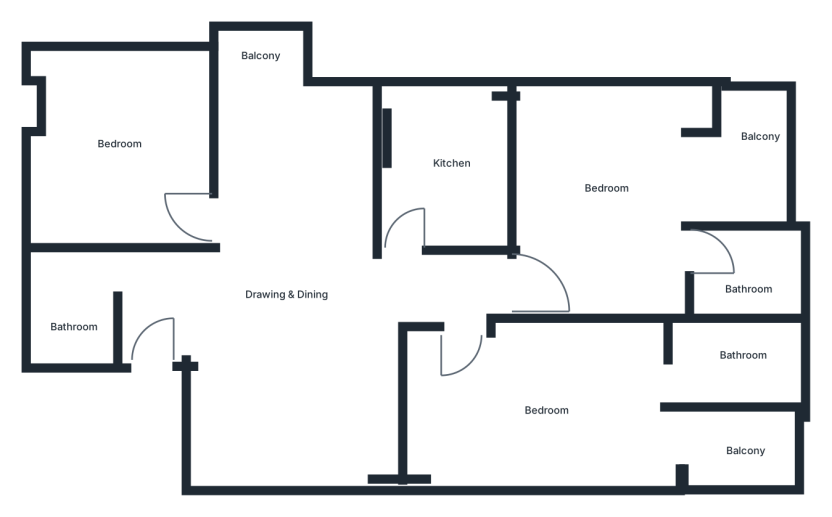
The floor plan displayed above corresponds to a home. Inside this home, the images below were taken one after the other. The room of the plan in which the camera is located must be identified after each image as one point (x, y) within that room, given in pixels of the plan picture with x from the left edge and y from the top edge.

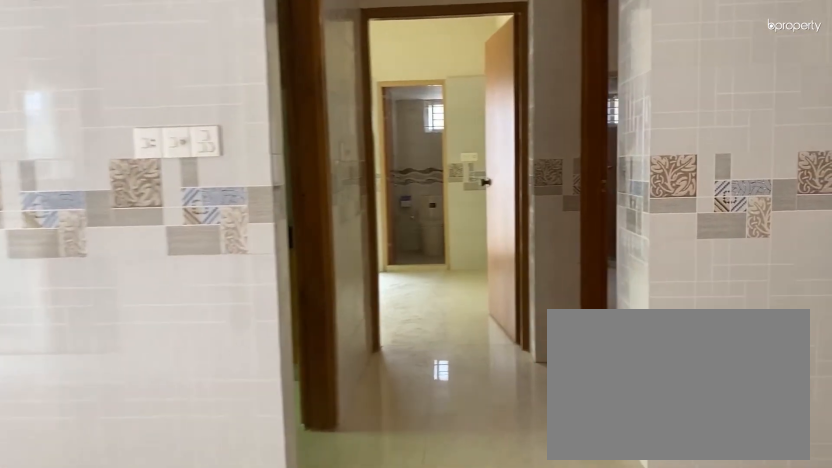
(283, 309)
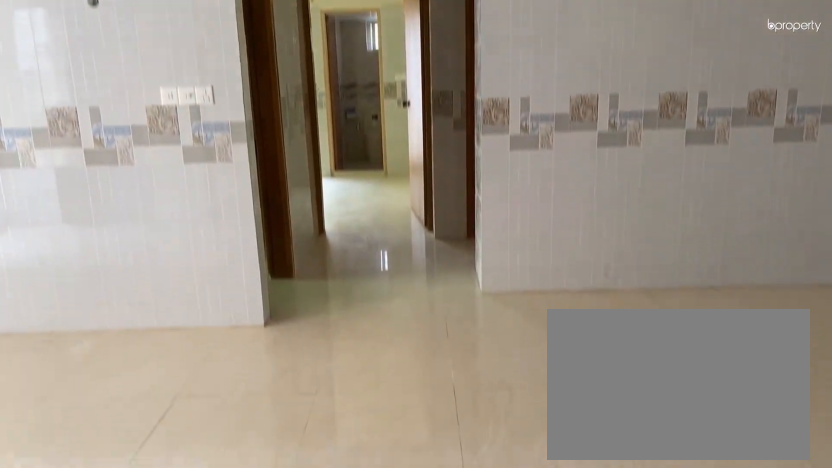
(282, 301)
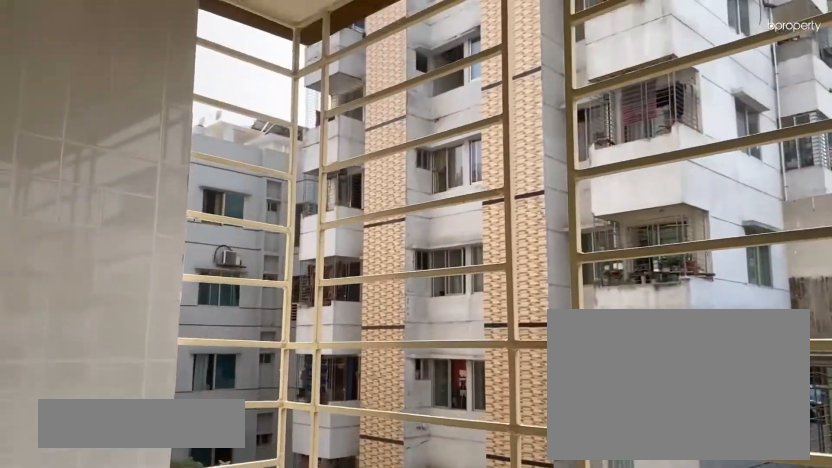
(259, 59)
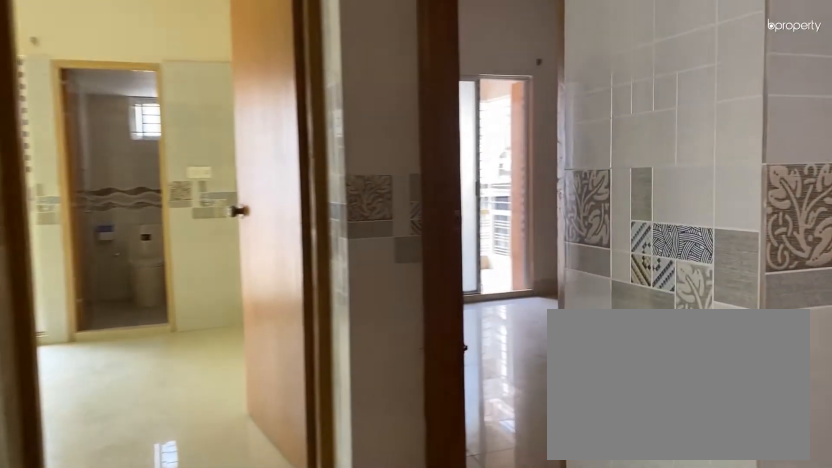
(319, 280)
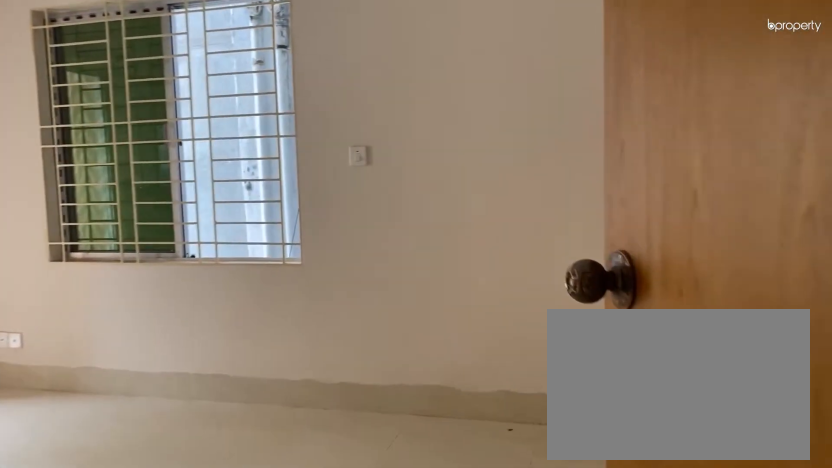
(459, 363)
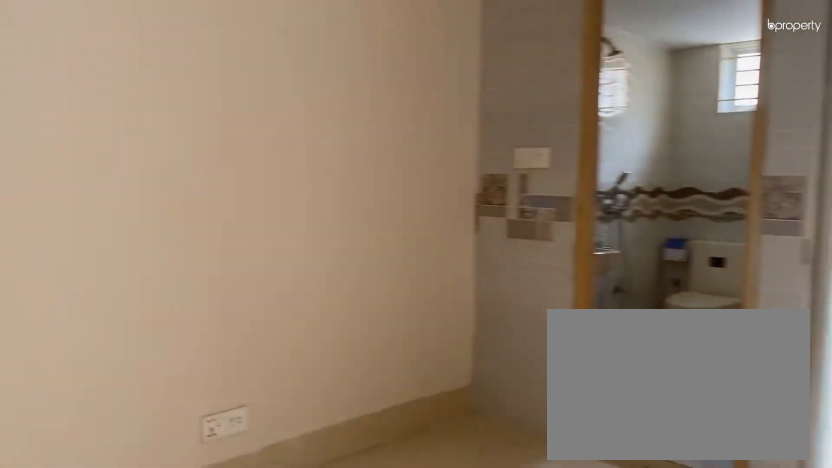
(582, 406)
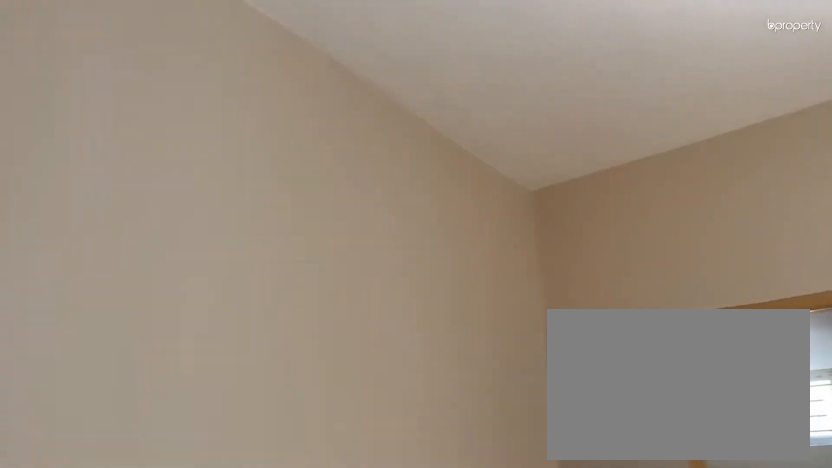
(582, 406)
